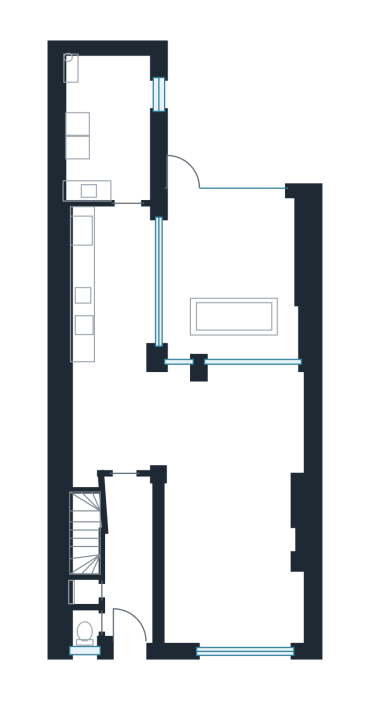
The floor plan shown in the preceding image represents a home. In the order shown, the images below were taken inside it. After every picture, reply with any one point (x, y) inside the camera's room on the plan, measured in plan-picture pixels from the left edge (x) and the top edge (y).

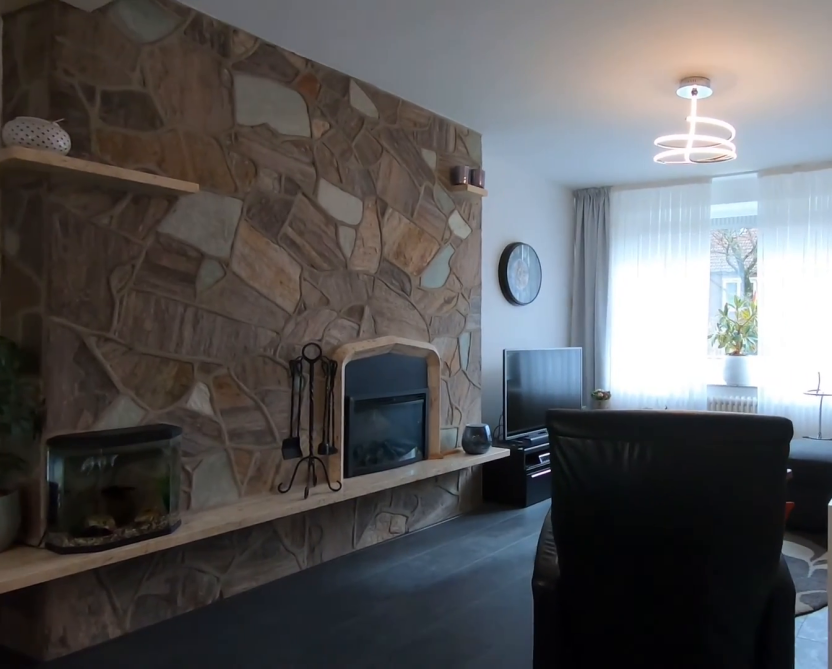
(187, 419)
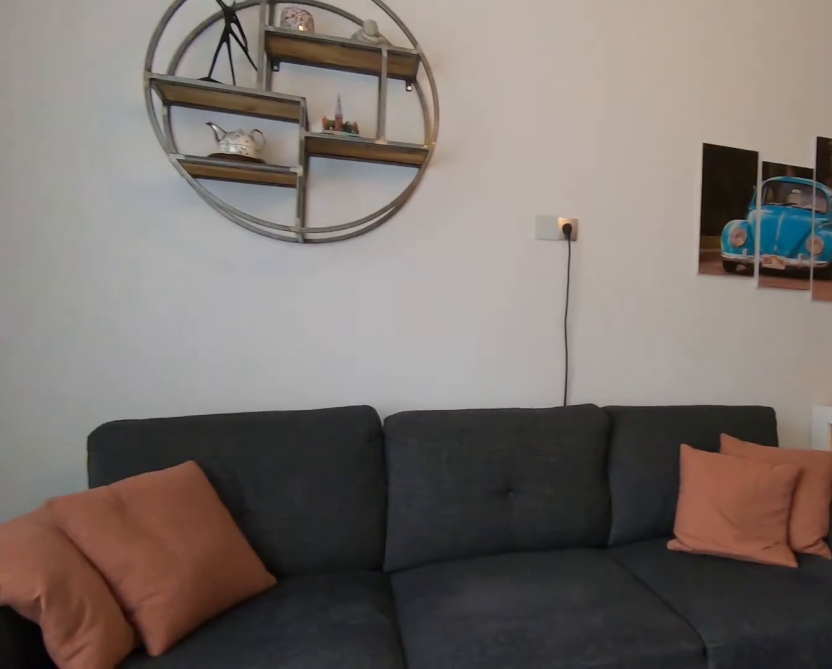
(230, 562)
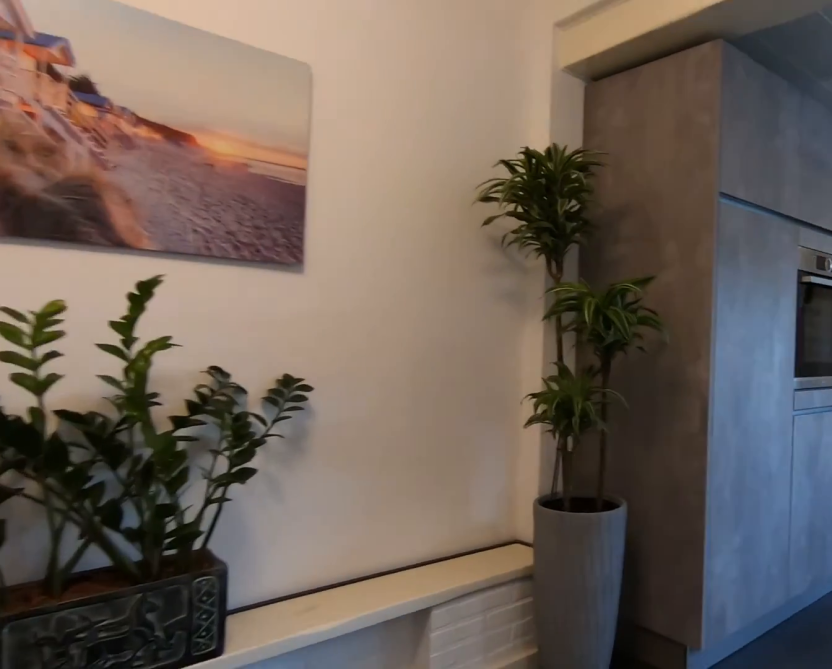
(187, 419)
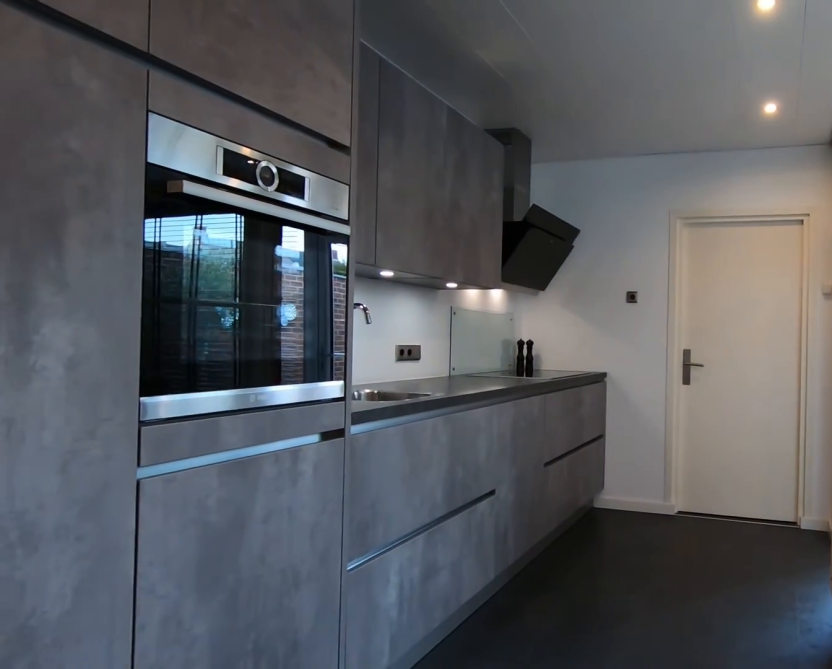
(121, 285)
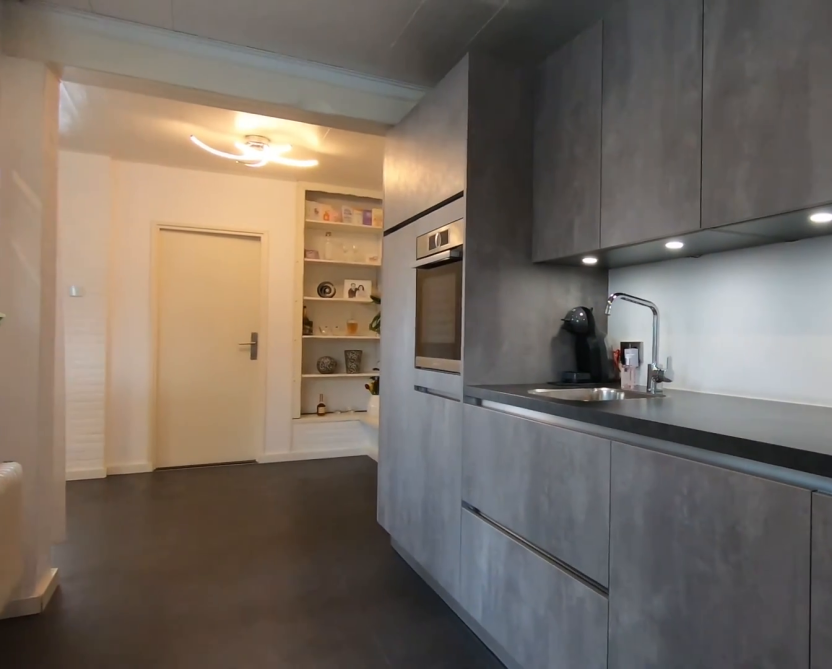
(121, 285)
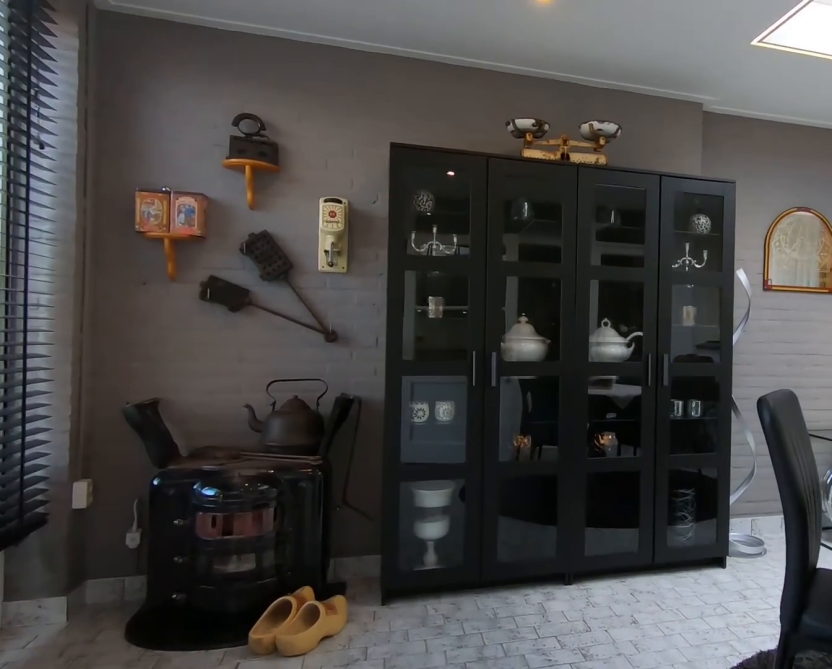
(231, 274)
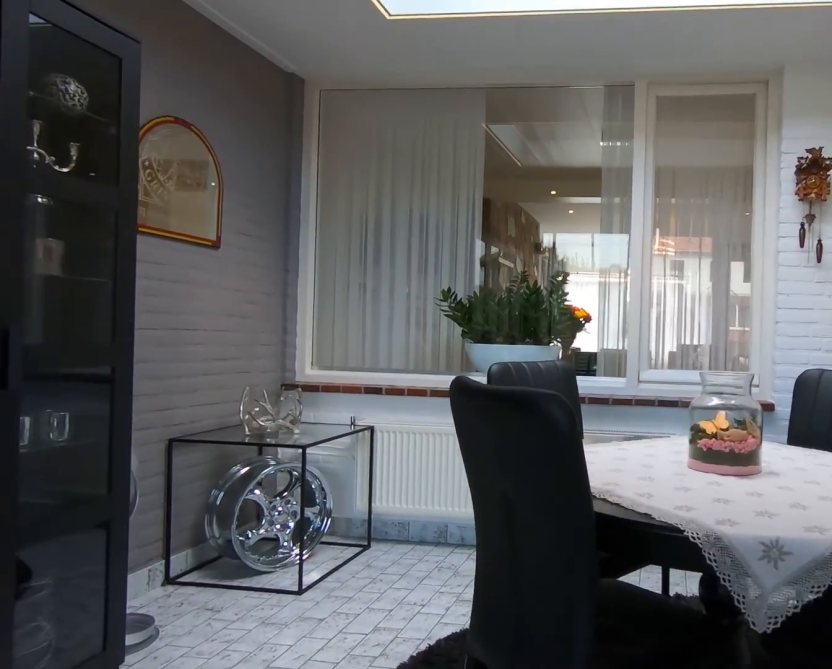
(231, 274)
